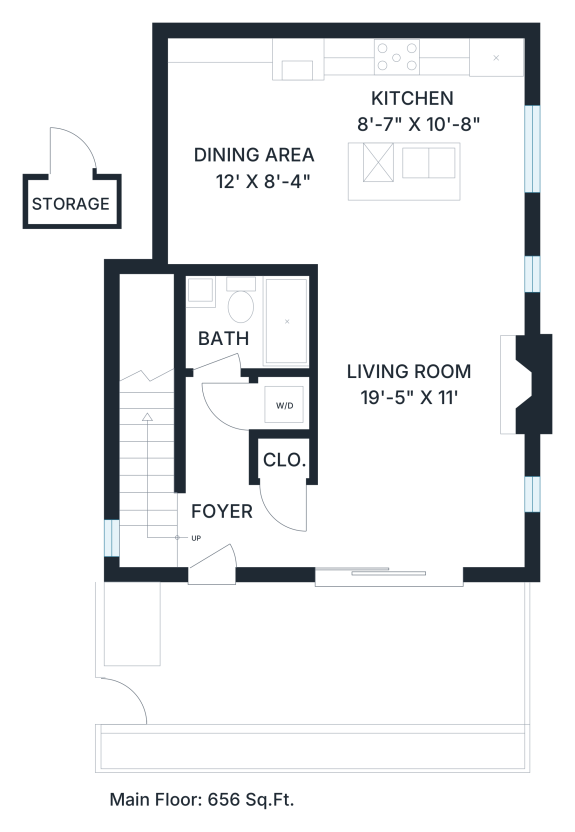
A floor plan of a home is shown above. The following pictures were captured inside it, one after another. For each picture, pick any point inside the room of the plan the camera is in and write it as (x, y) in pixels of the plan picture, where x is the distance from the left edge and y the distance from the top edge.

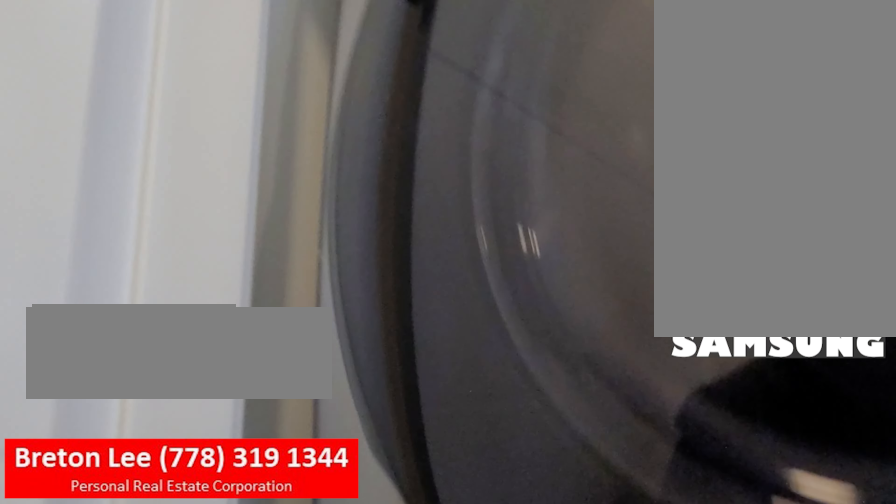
(286, 403)
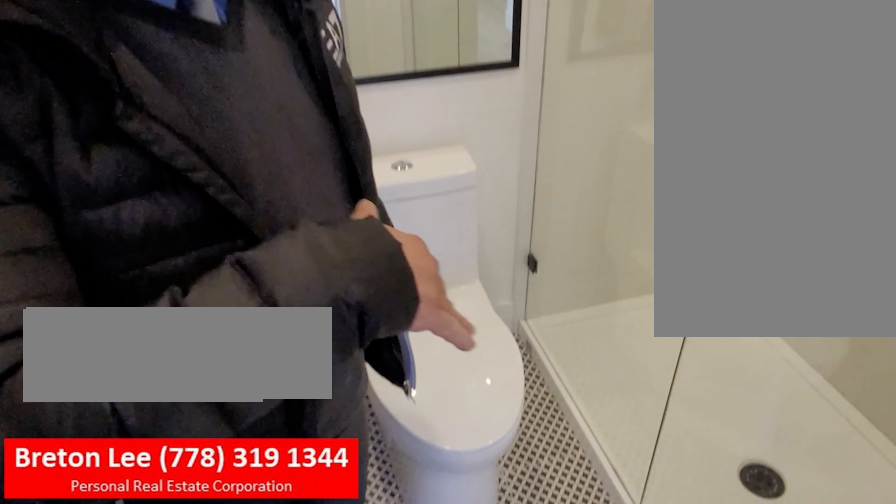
(225, 342)
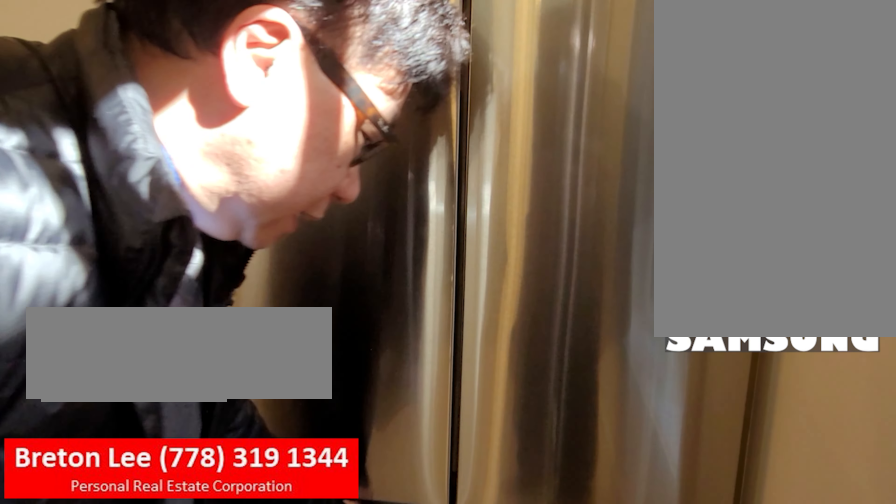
(491, 160)
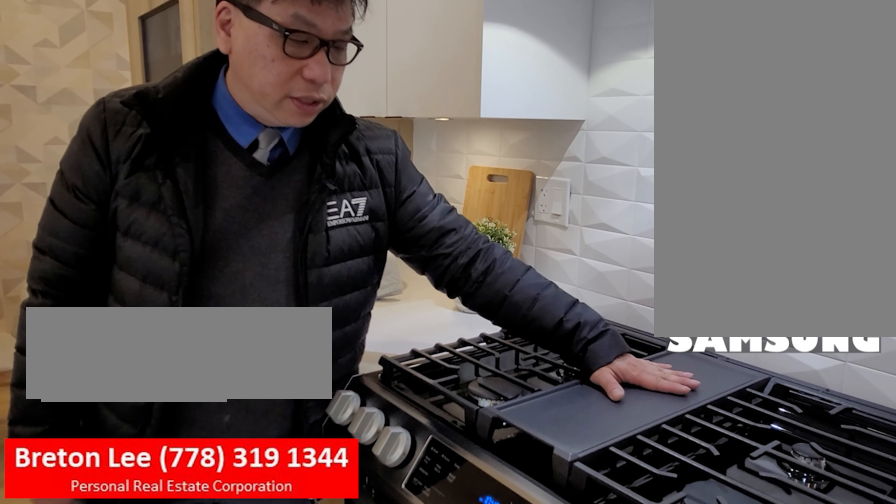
(491, 160)
